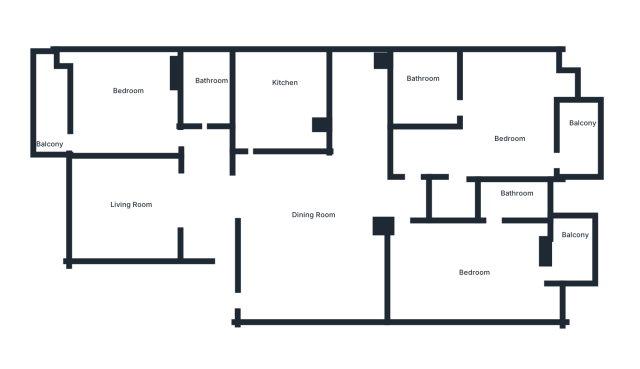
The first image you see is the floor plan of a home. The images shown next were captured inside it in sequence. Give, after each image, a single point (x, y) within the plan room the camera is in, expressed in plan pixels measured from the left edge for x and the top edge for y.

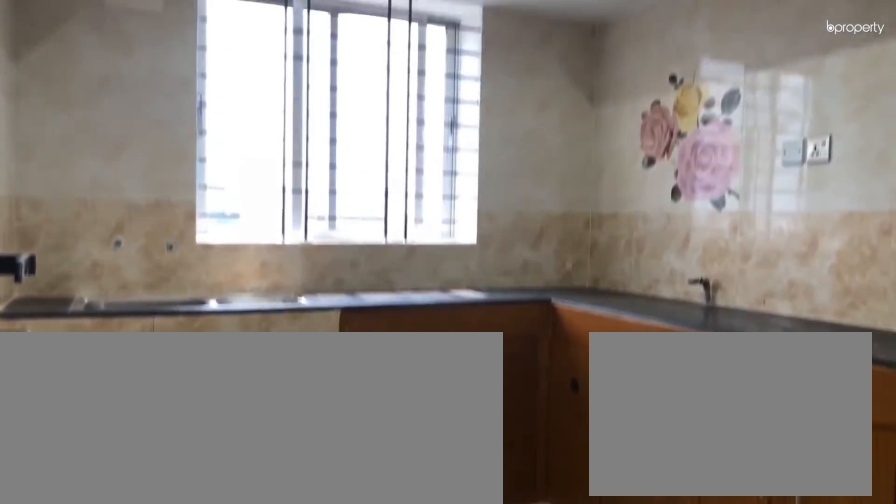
(286, 97)
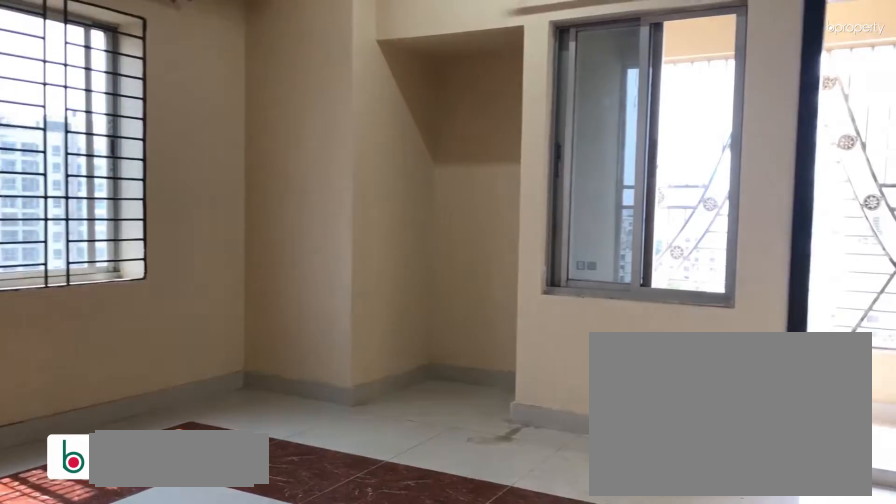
(512, 121)
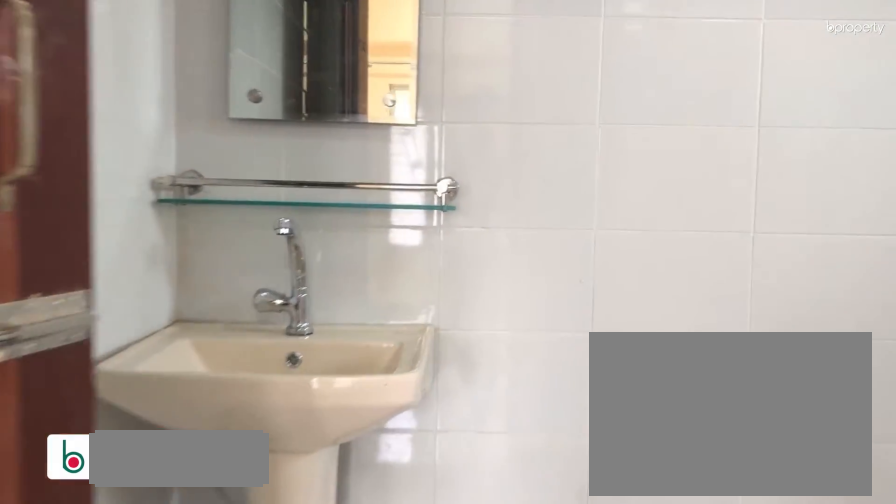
(419, 93)
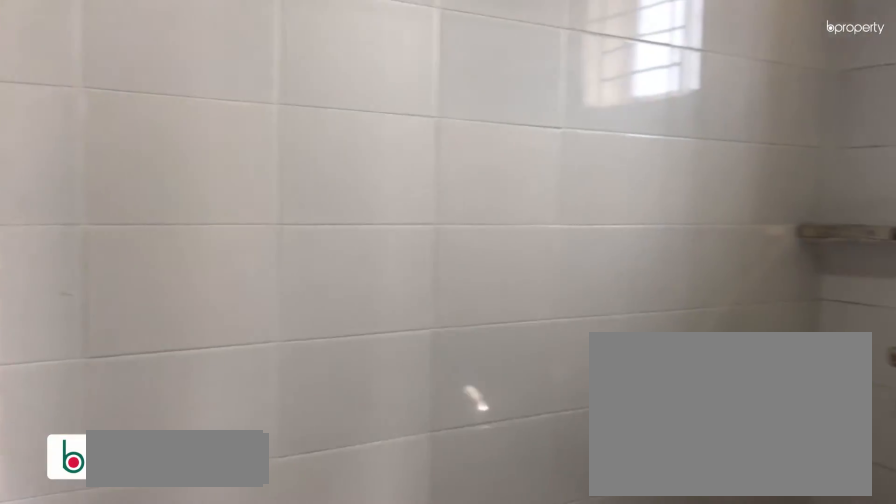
(419, 93)
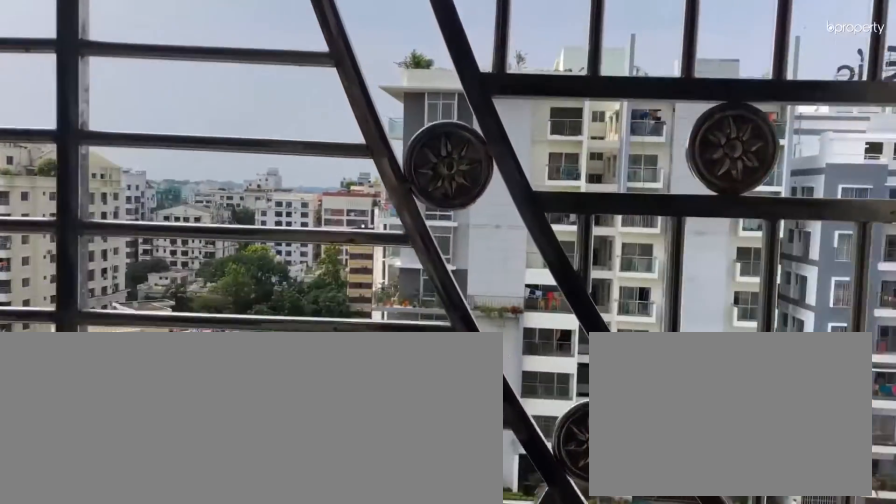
(576, 135)
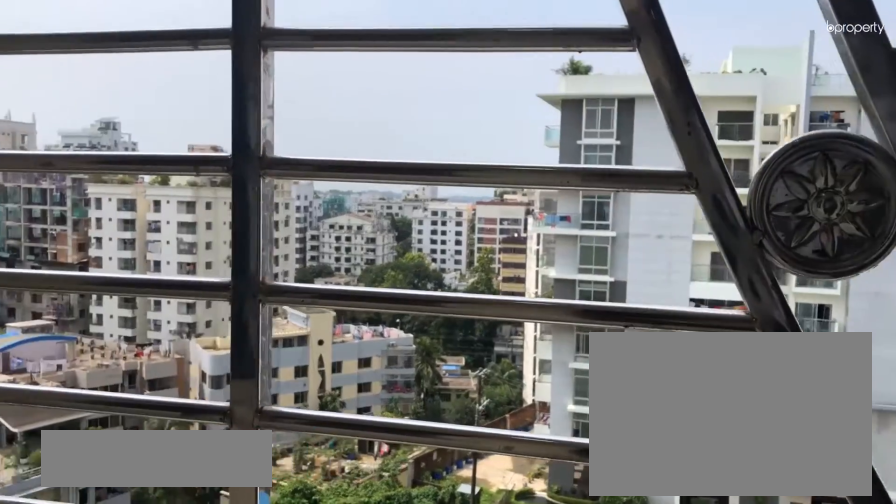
(576, 135)
